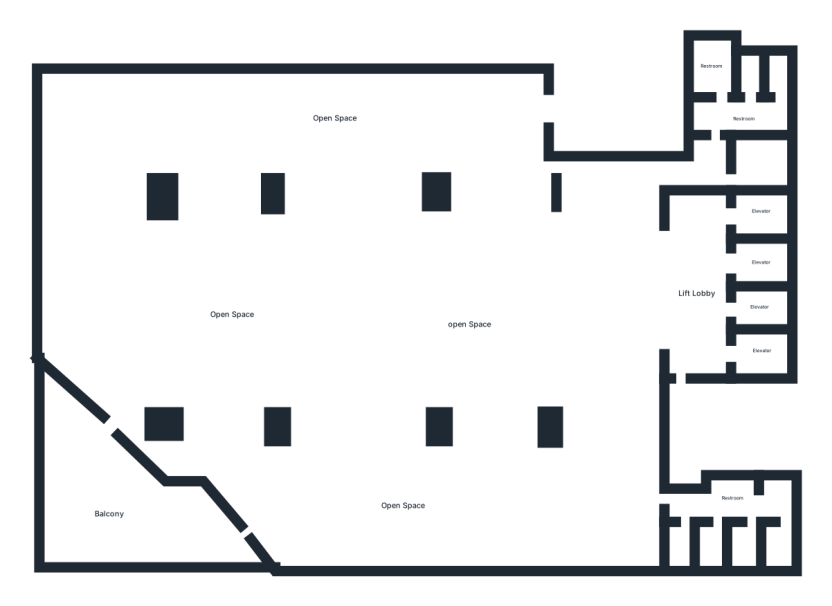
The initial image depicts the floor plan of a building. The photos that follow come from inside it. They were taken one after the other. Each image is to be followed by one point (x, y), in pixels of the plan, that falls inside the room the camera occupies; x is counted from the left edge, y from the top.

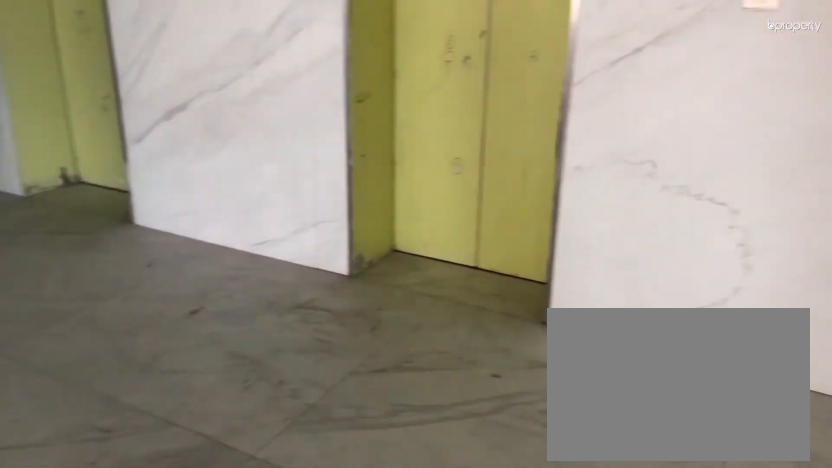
(697, 290)
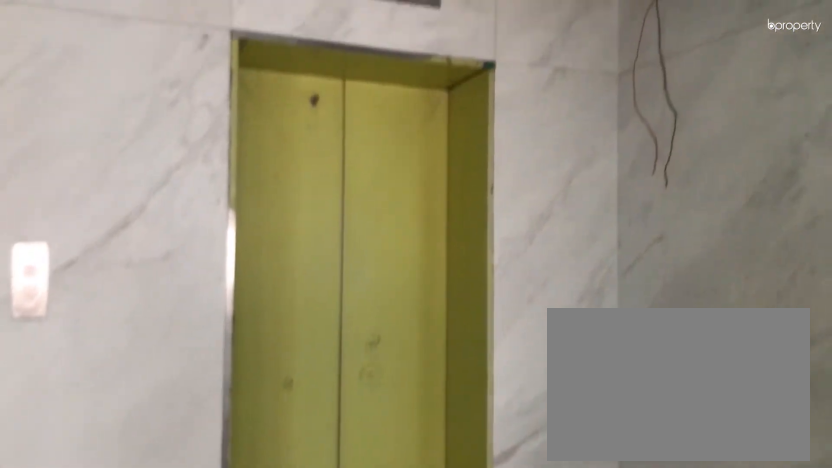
(697, 290)
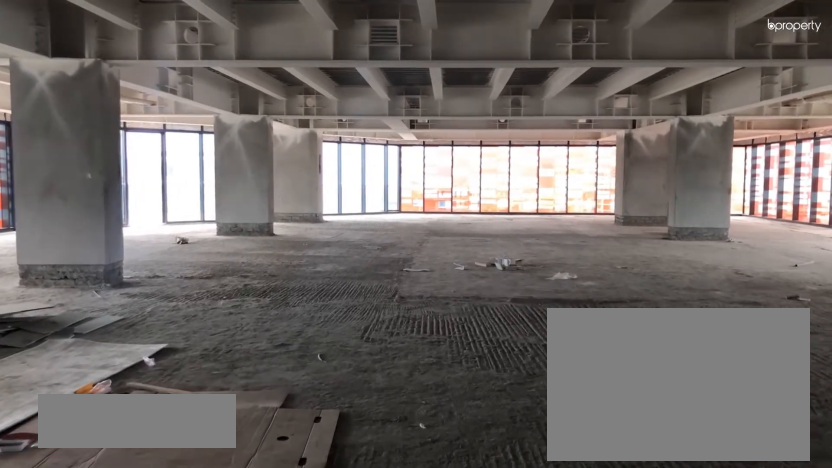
(514, 297)
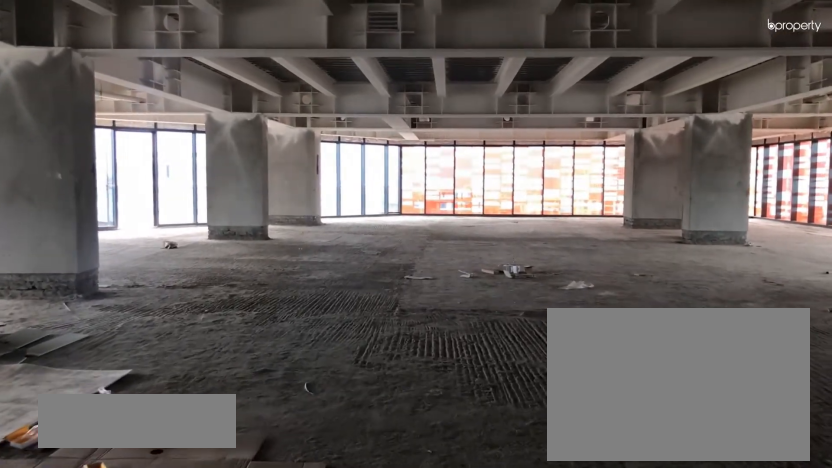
(514, 297)
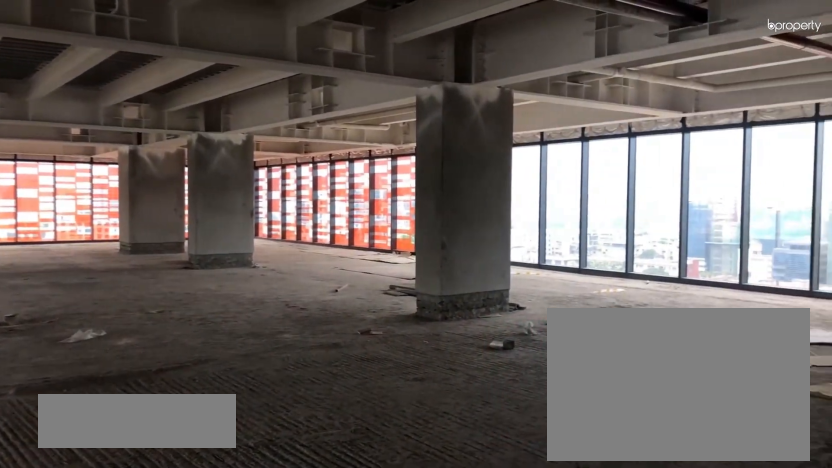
(382, 282)
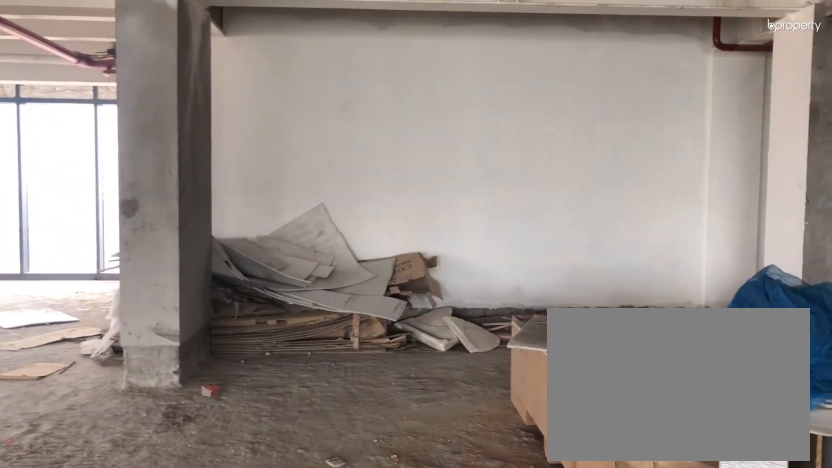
(534, 250)
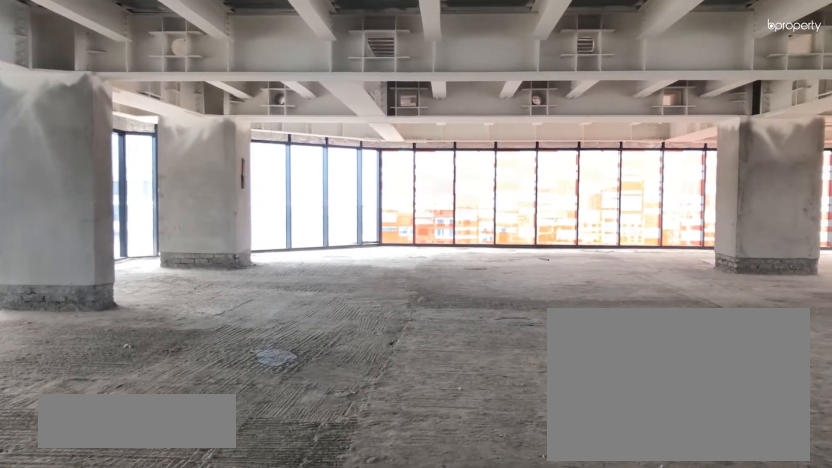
(340, 292)
